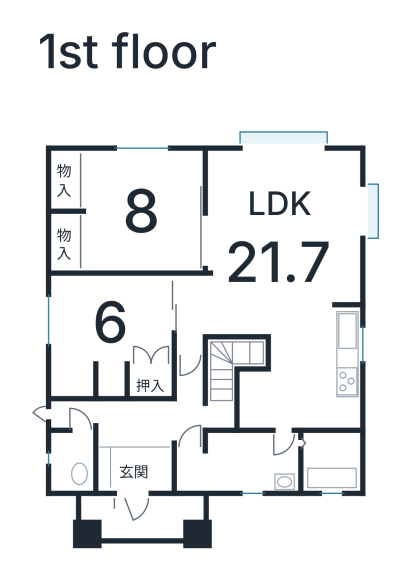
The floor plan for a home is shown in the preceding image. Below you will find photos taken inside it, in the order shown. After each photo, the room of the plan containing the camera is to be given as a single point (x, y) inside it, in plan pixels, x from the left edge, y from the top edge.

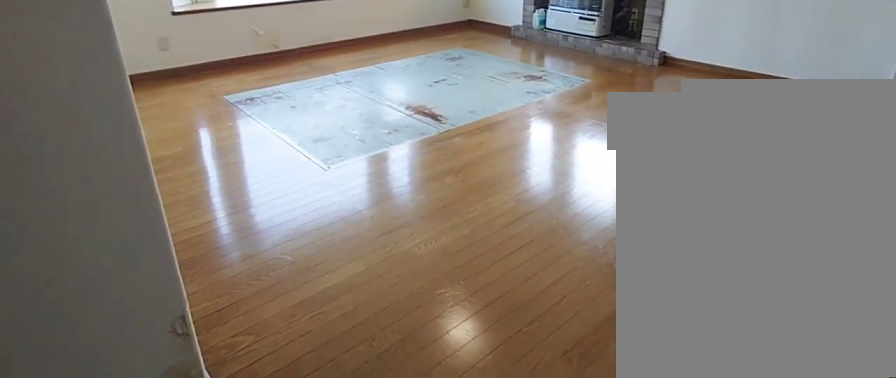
(273, 236)
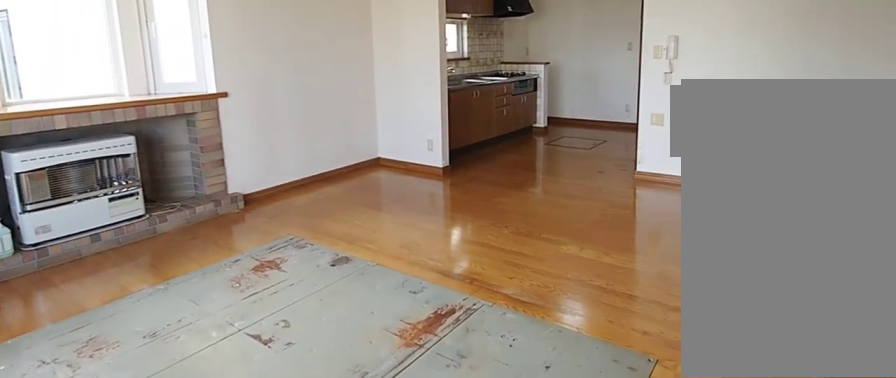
(273, 236)
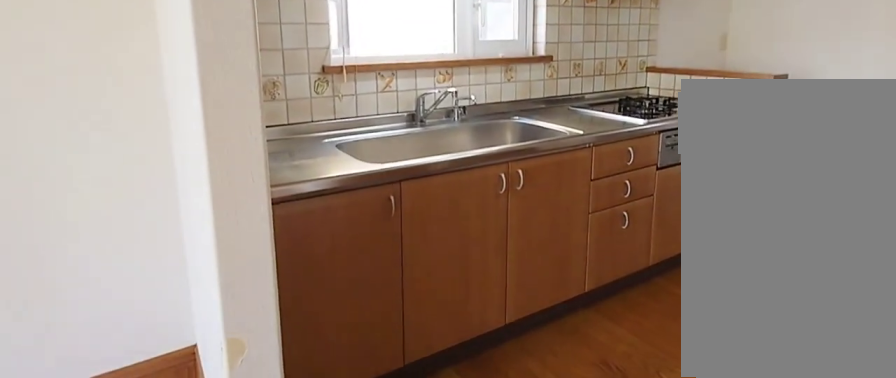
(306, 373)
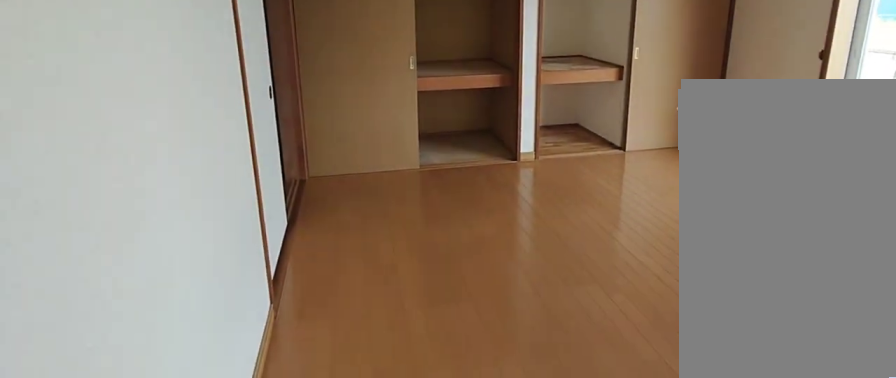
(140, 217)
